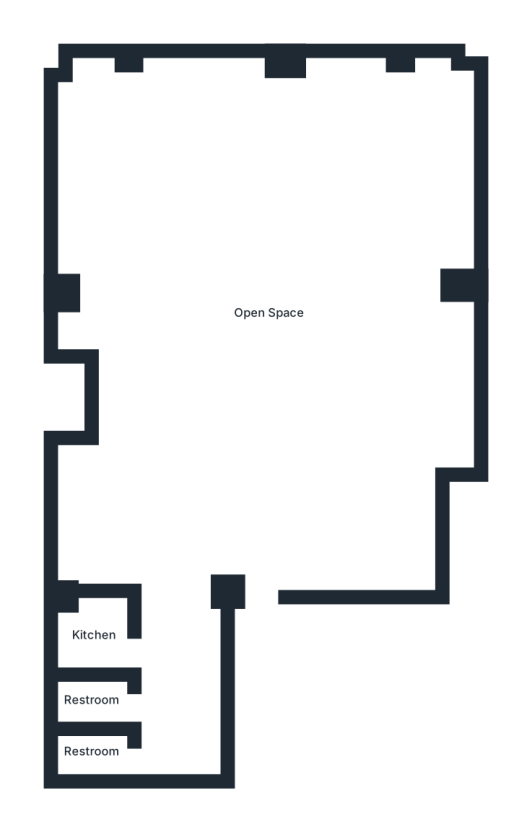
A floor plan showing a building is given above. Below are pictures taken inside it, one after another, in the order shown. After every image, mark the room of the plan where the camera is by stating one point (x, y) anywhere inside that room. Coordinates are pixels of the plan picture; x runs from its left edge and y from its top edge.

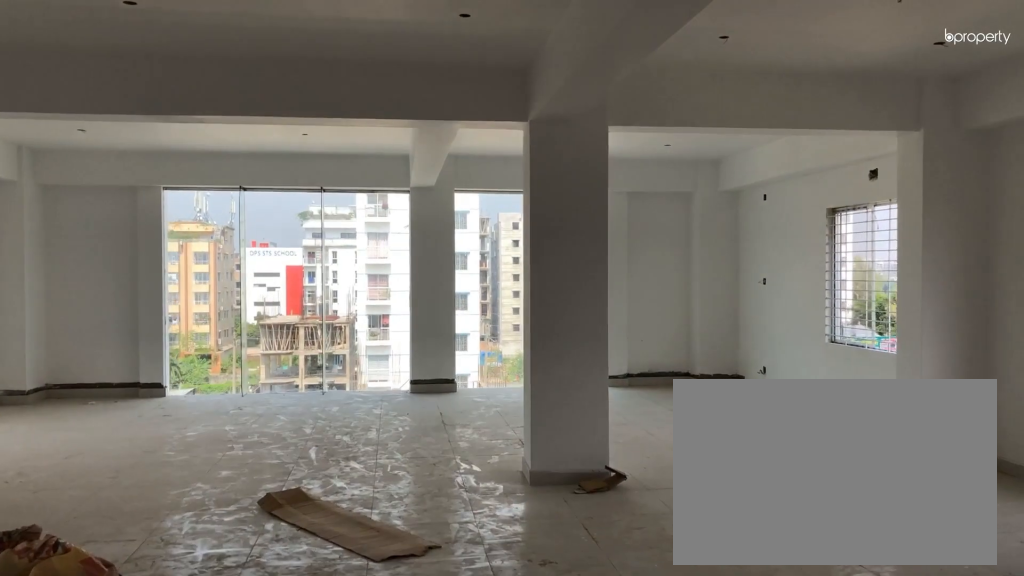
(262, 545)
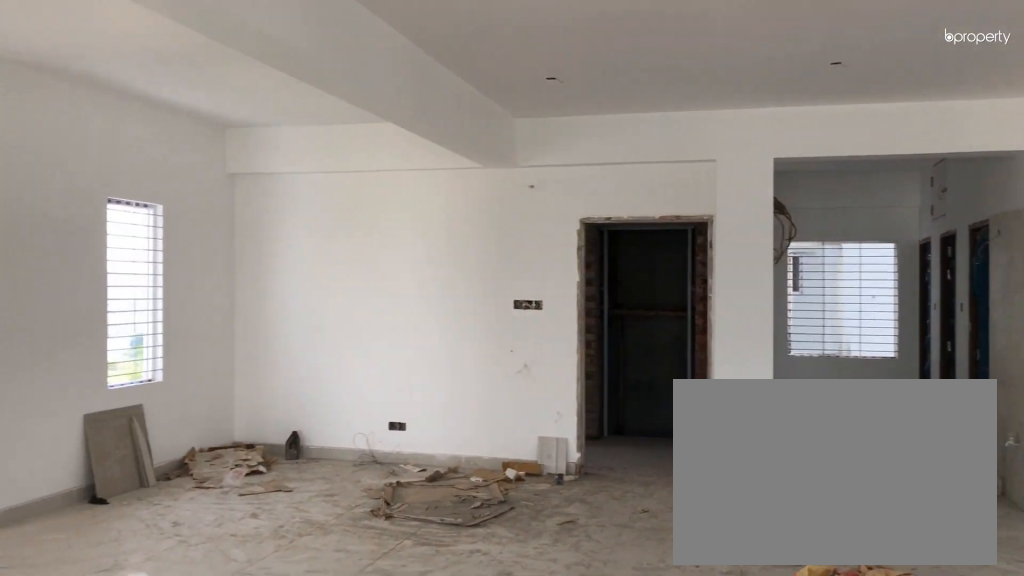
(268, 316)
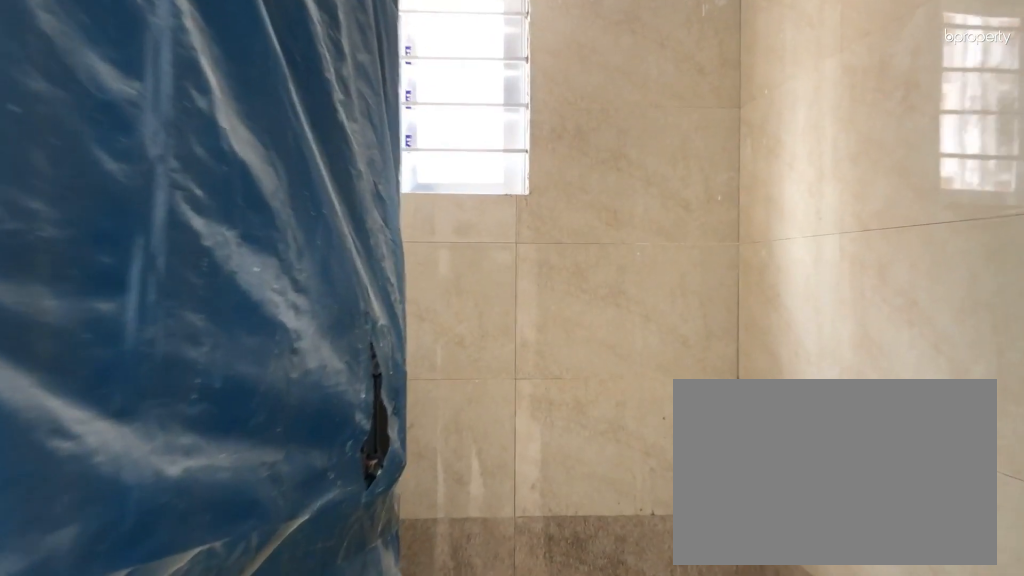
(92, 699)
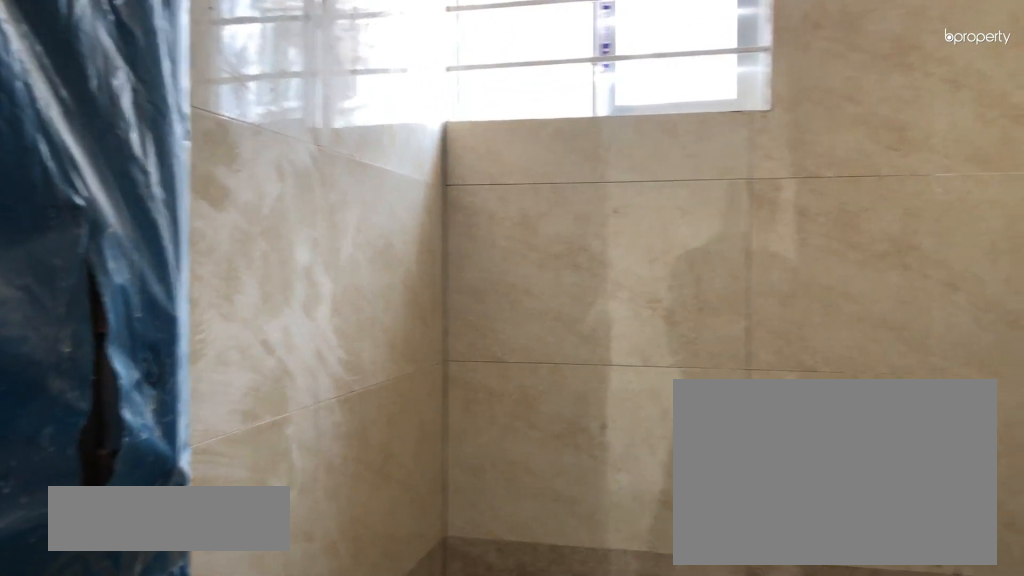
(92, 699)
